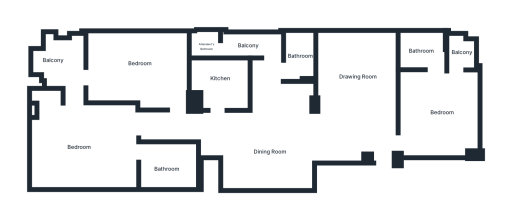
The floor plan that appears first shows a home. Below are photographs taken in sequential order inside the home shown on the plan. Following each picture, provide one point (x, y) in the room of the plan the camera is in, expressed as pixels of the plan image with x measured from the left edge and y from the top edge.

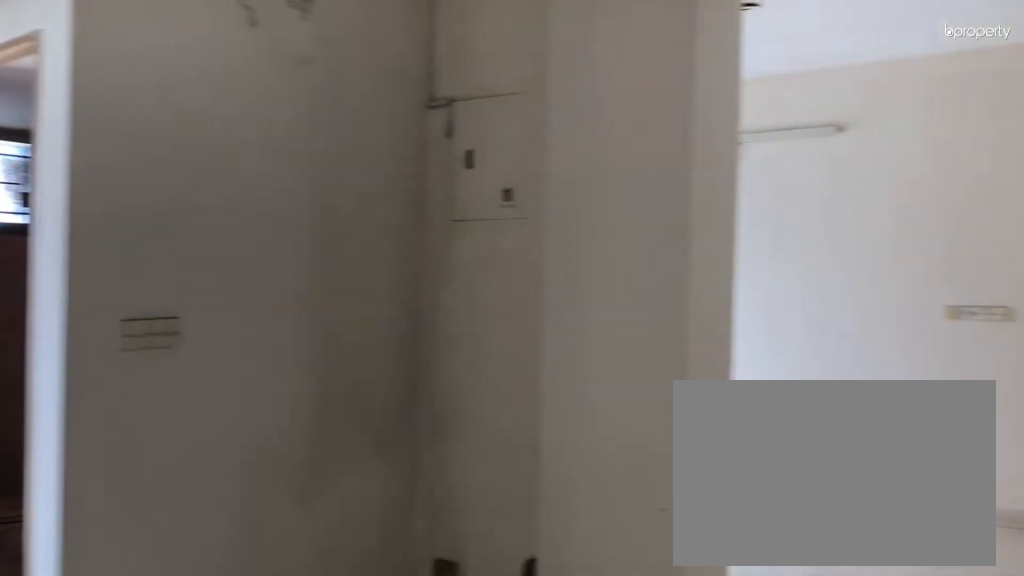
(266, 152)
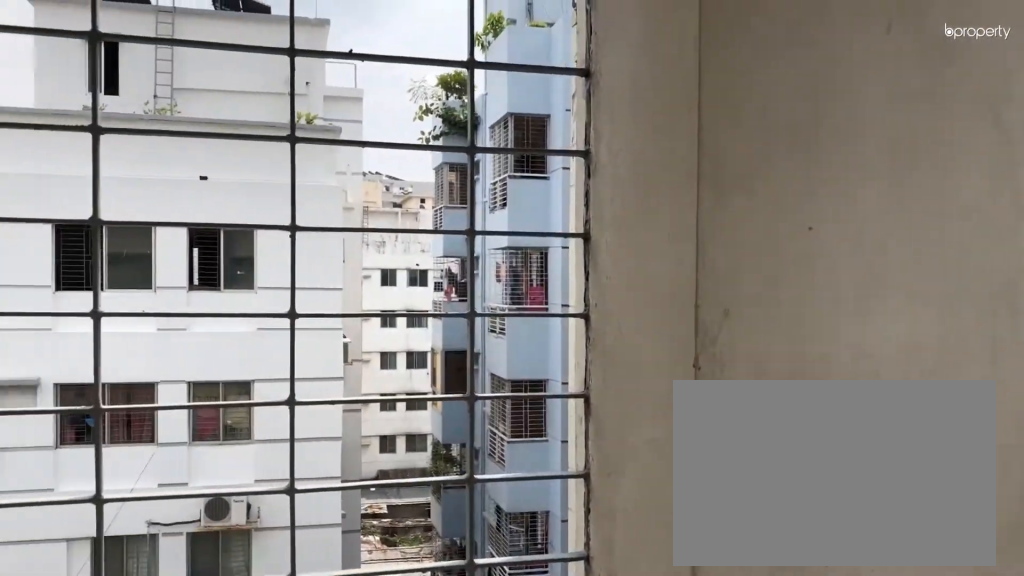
(460, 51)
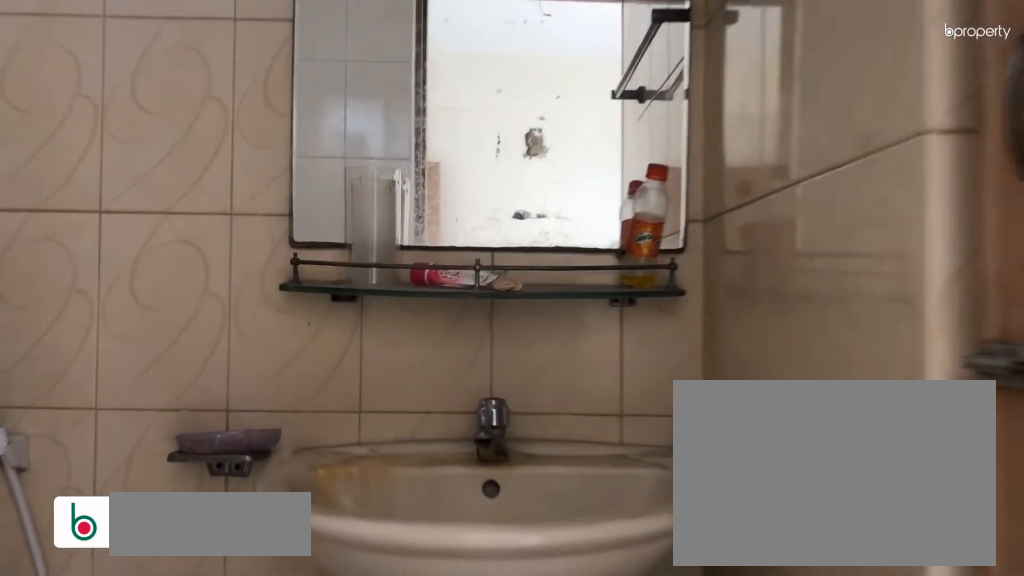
(418, 51)
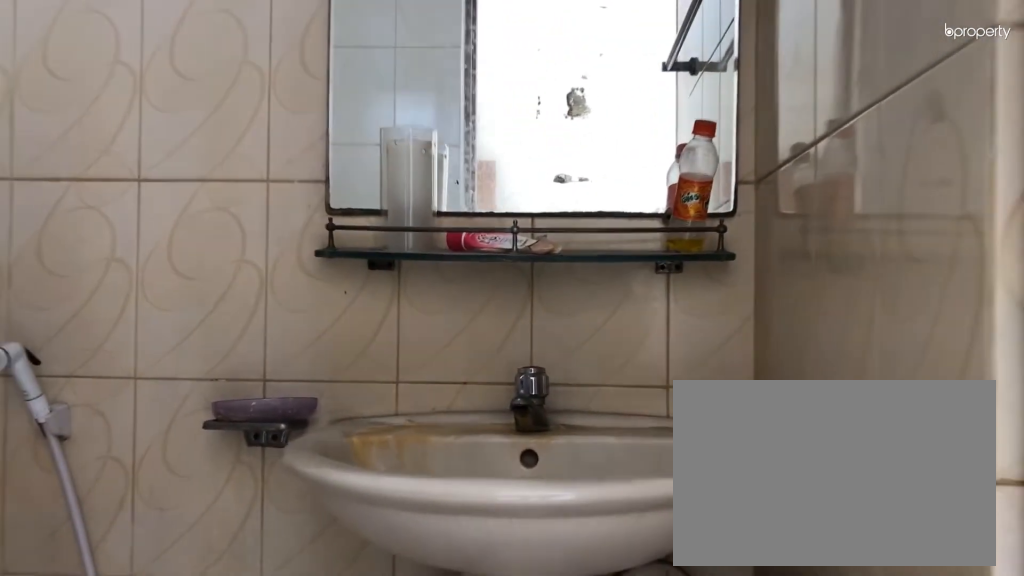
(418, 51)
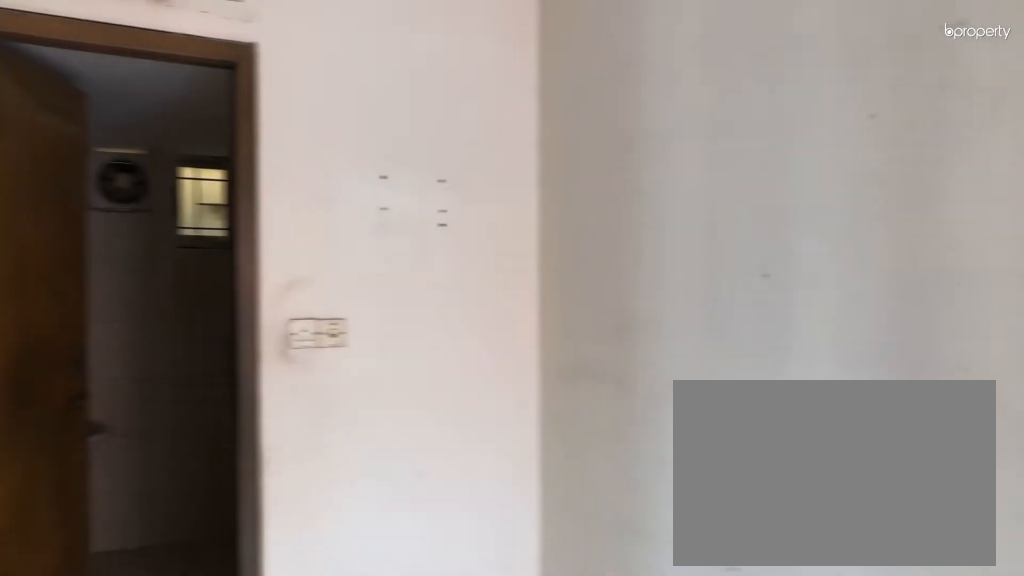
(84, 145)
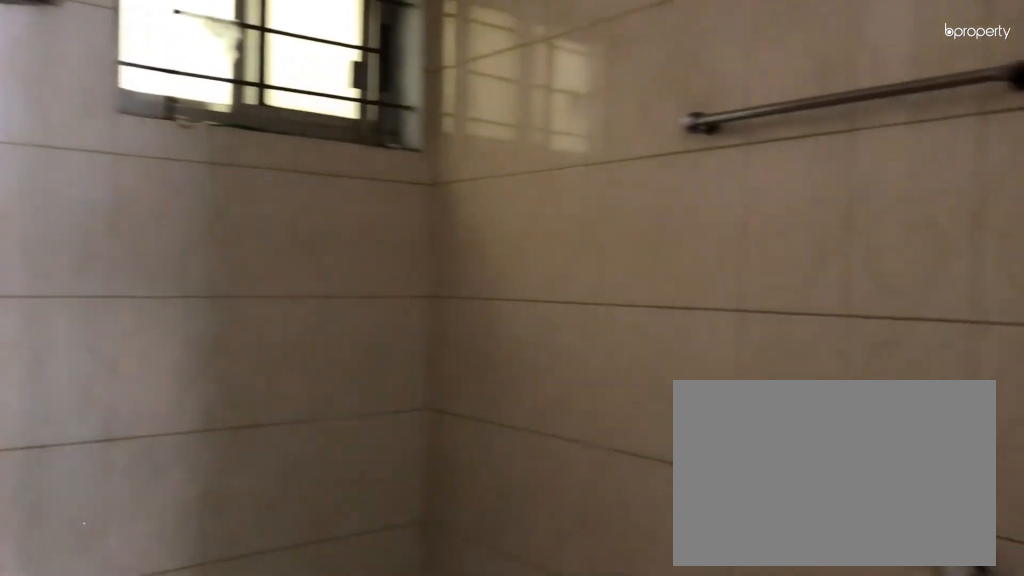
(165, 166)
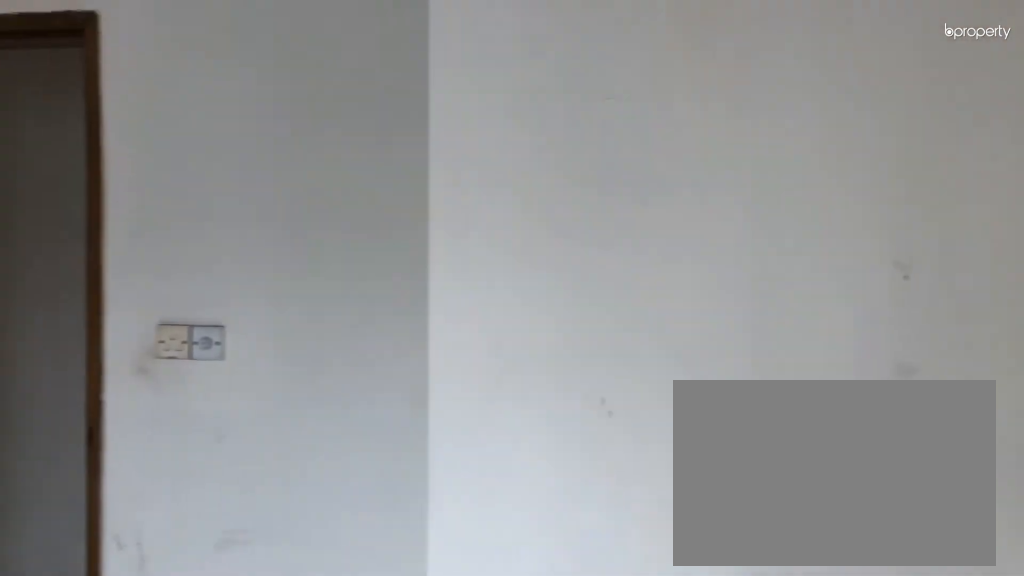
(138, 66)
